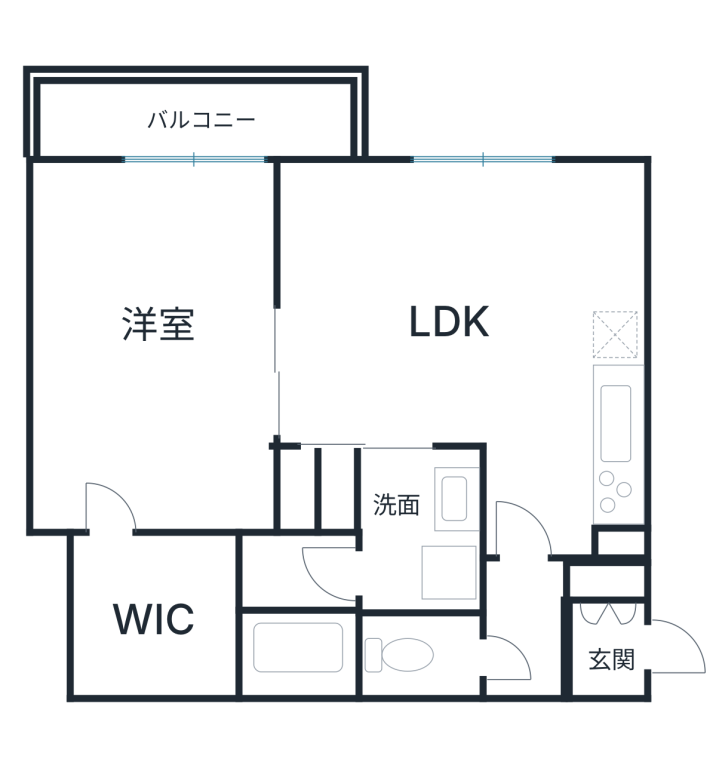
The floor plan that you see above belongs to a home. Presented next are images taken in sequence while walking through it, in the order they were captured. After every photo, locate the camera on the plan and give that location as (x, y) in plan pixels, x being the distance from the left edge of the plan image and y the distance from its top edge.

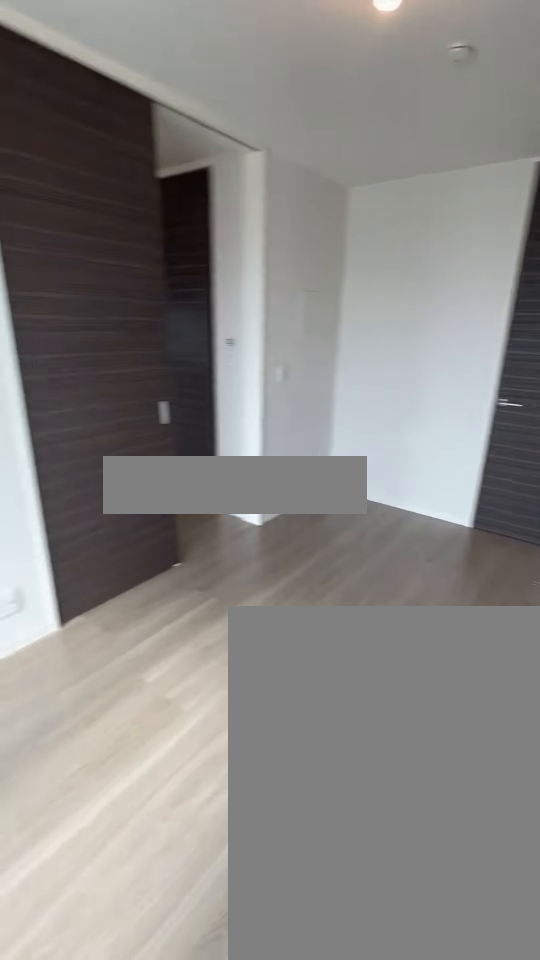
(98, 218)
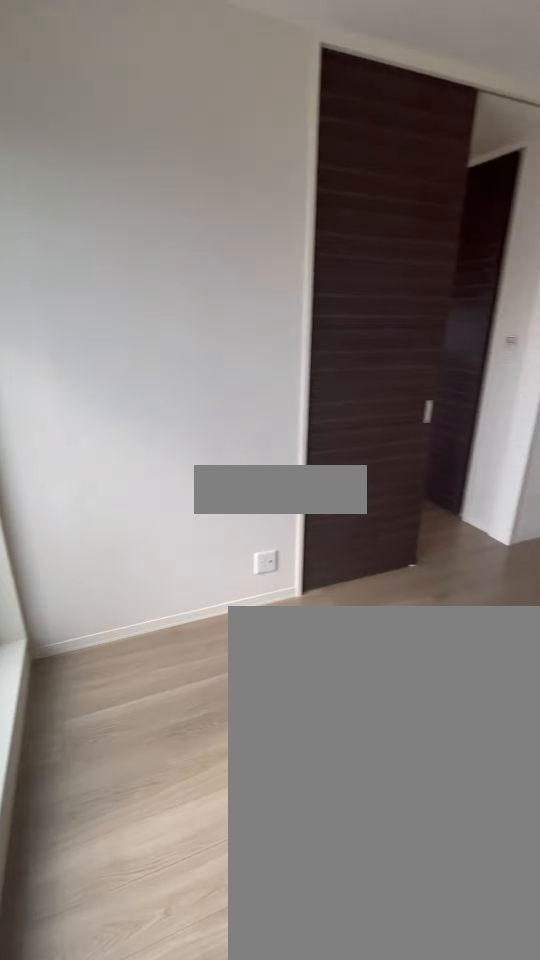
(98, 219)
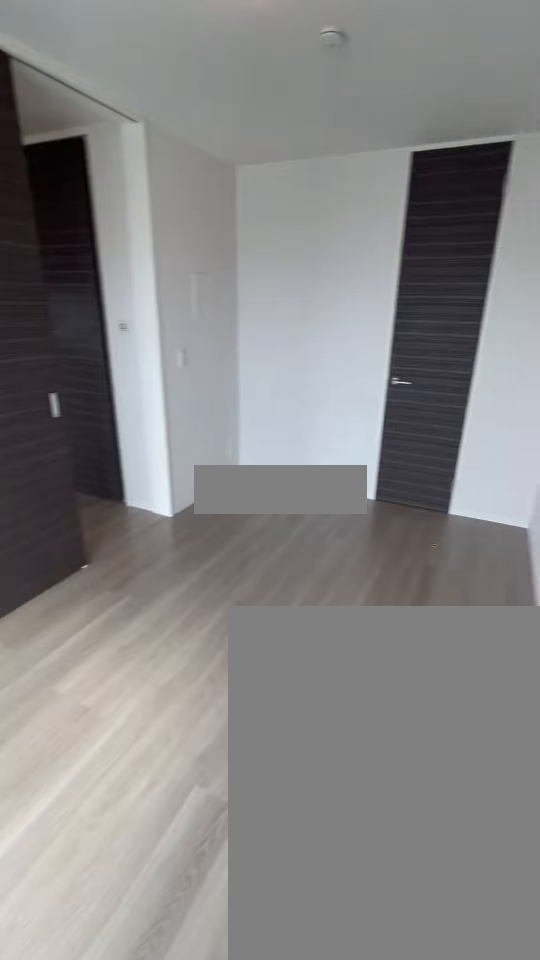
(98, 218)
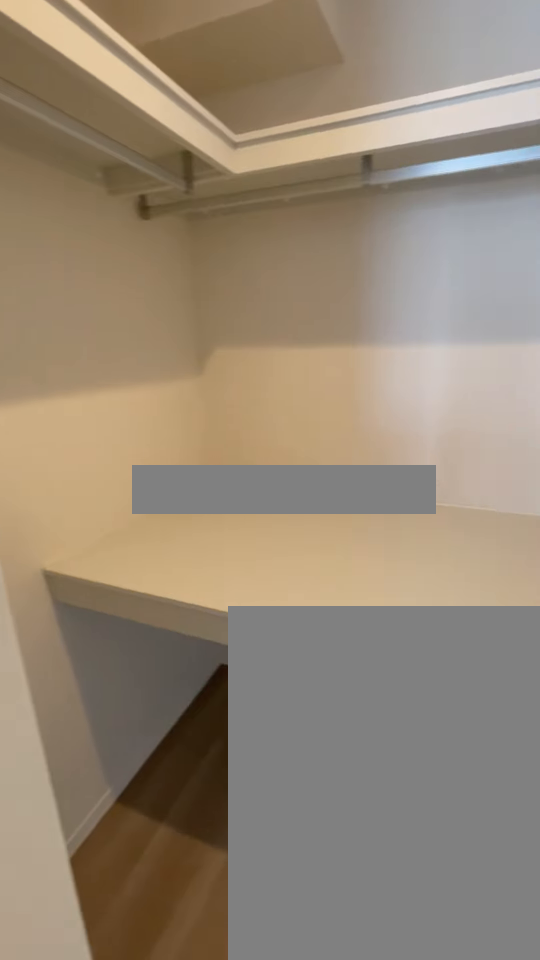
(111, 485)
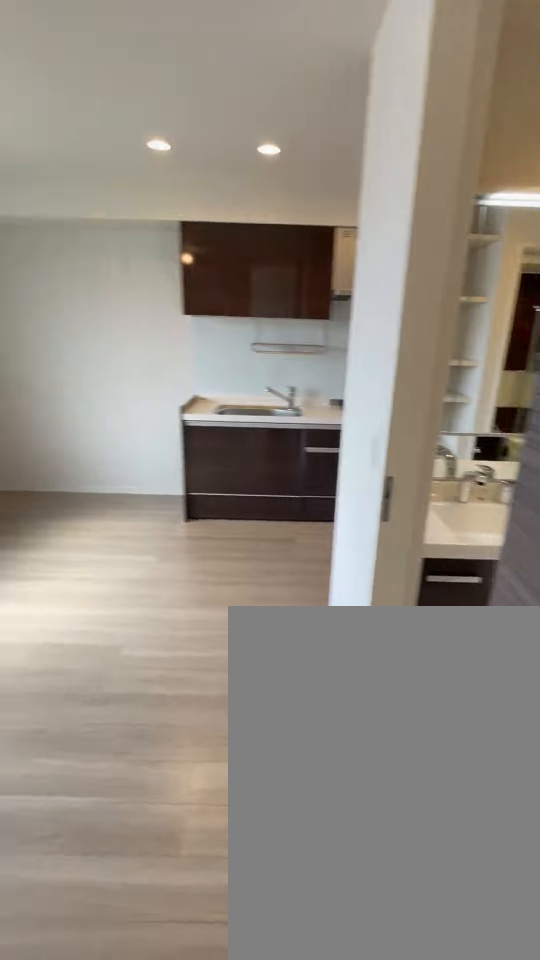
(339, 388)
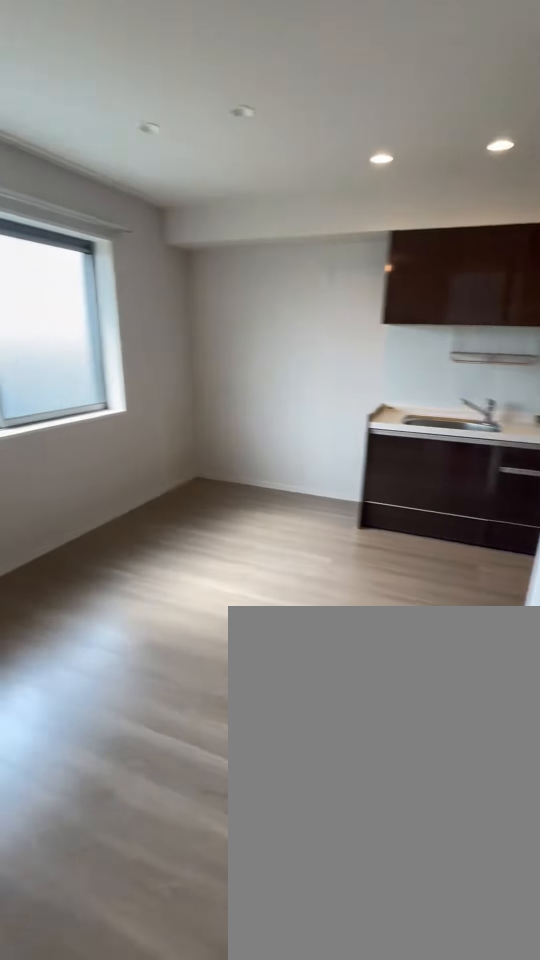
(339, 388)
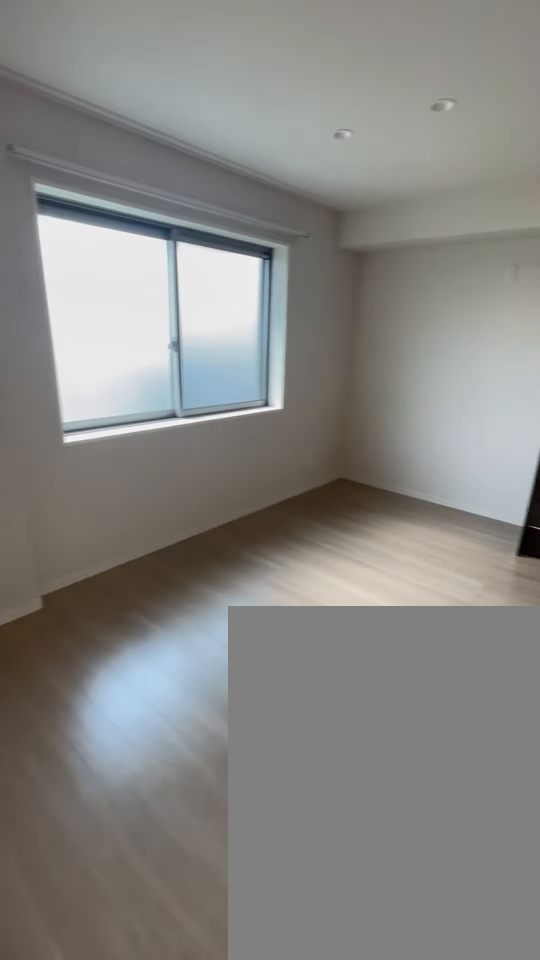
(340, 388)
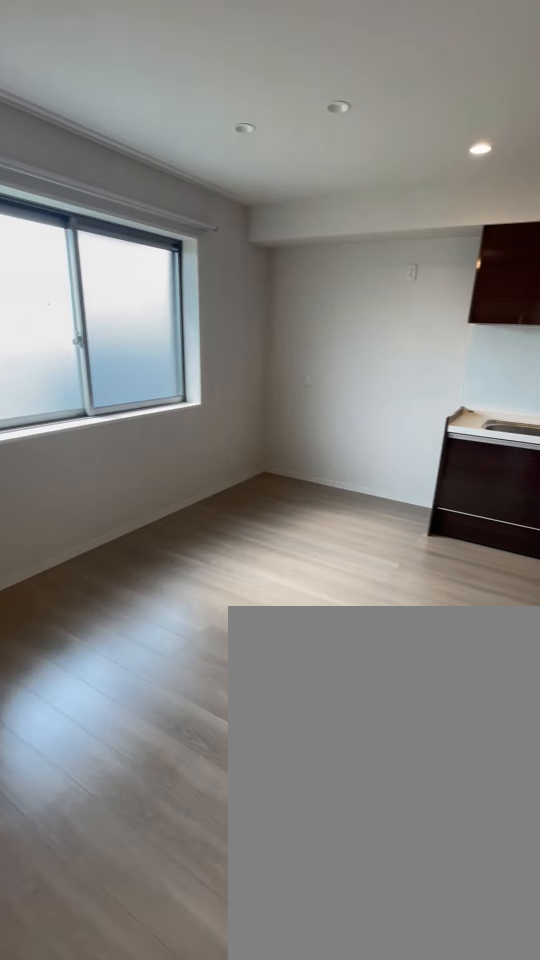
(339, 388)
